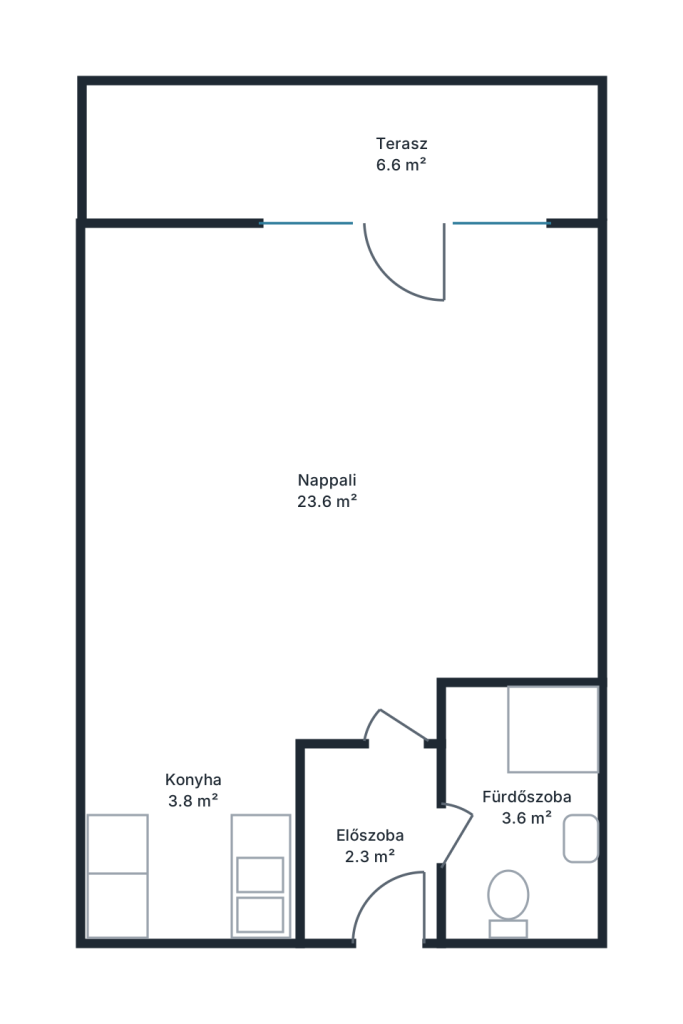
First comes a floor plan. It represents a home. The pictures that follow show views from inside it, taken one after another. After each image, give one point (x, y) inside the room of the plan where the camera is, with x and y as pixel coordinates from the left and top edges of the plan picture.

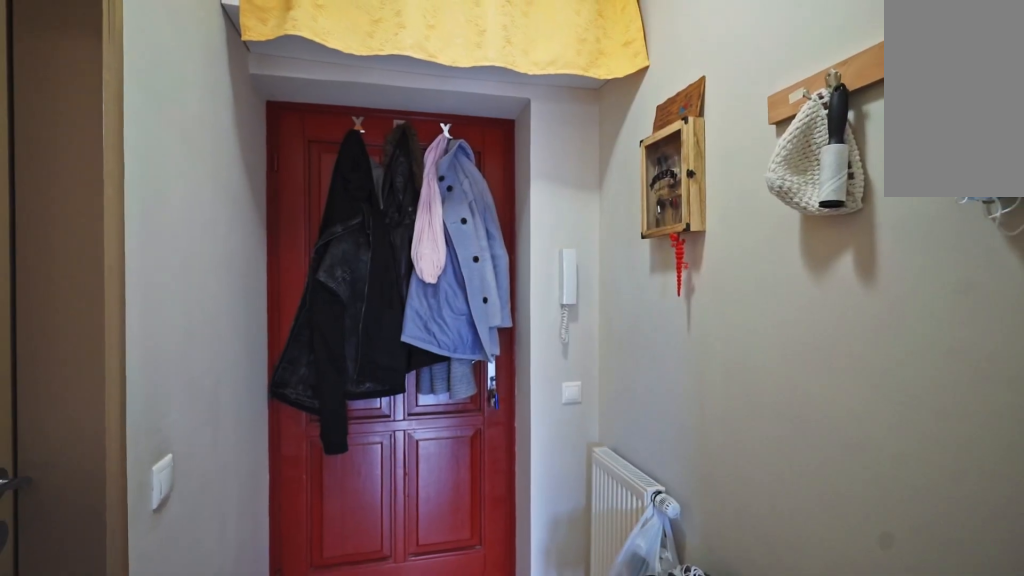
(376, 824)
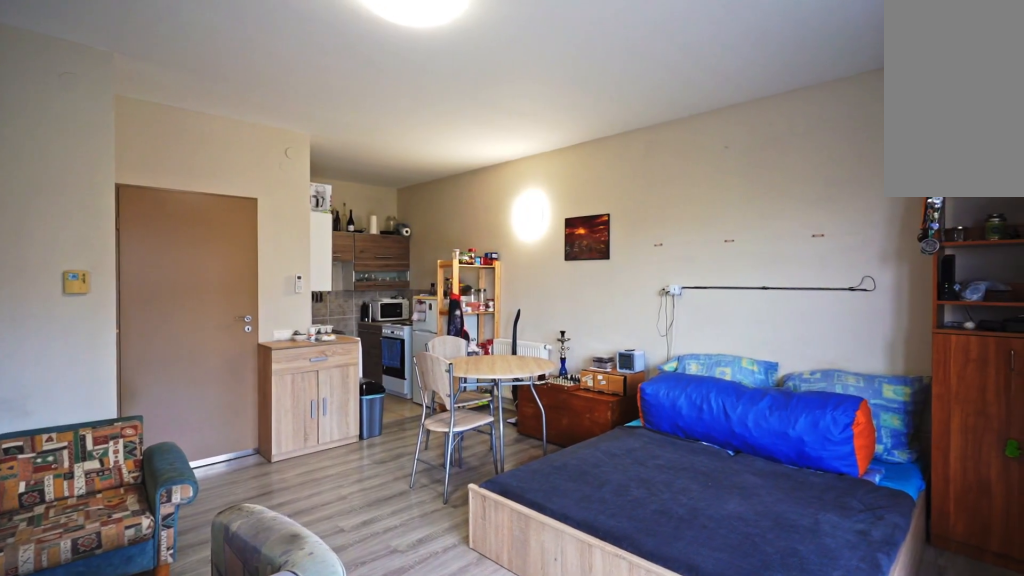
(331, 488)
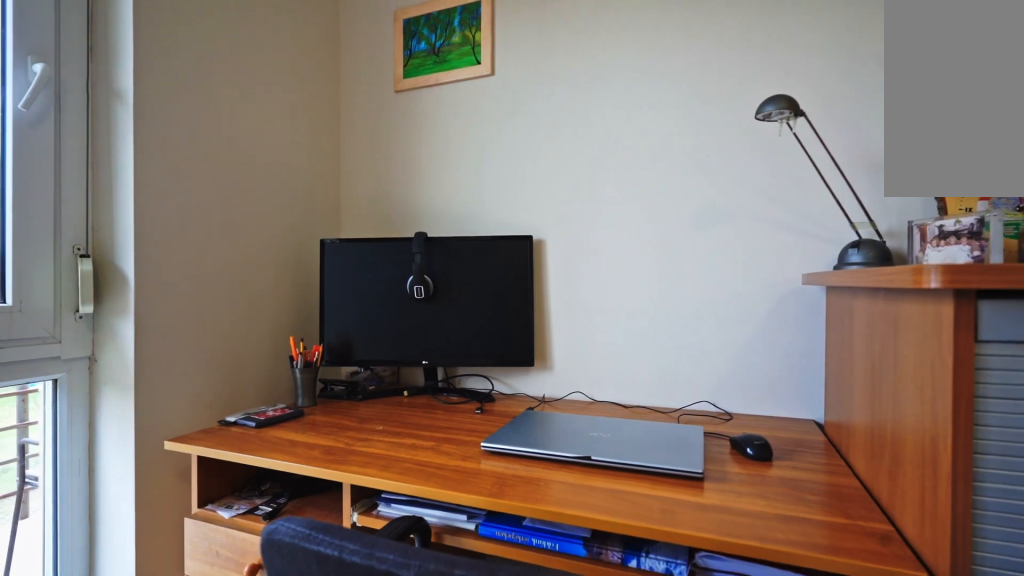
(331, 488)
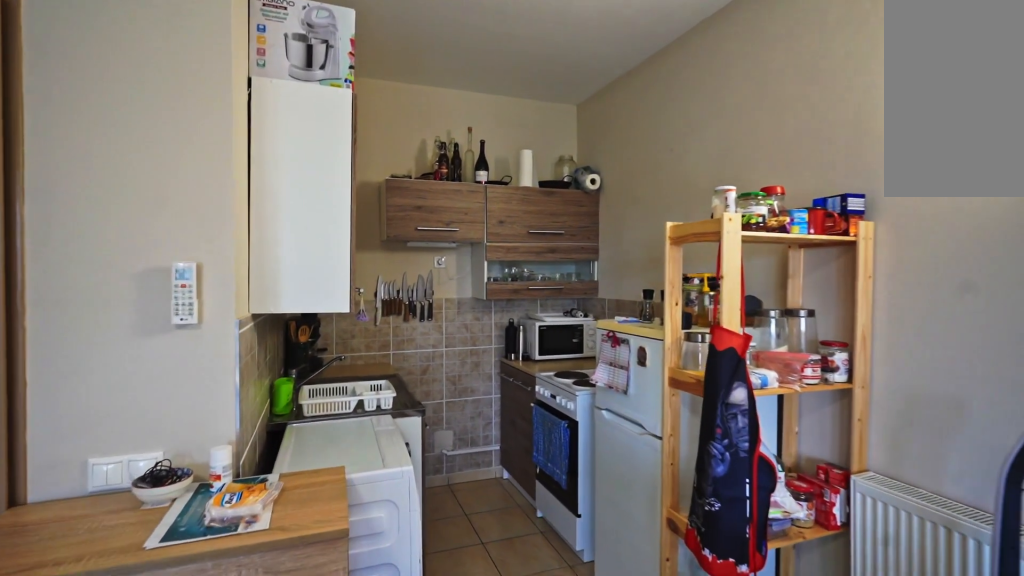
(190, 833)
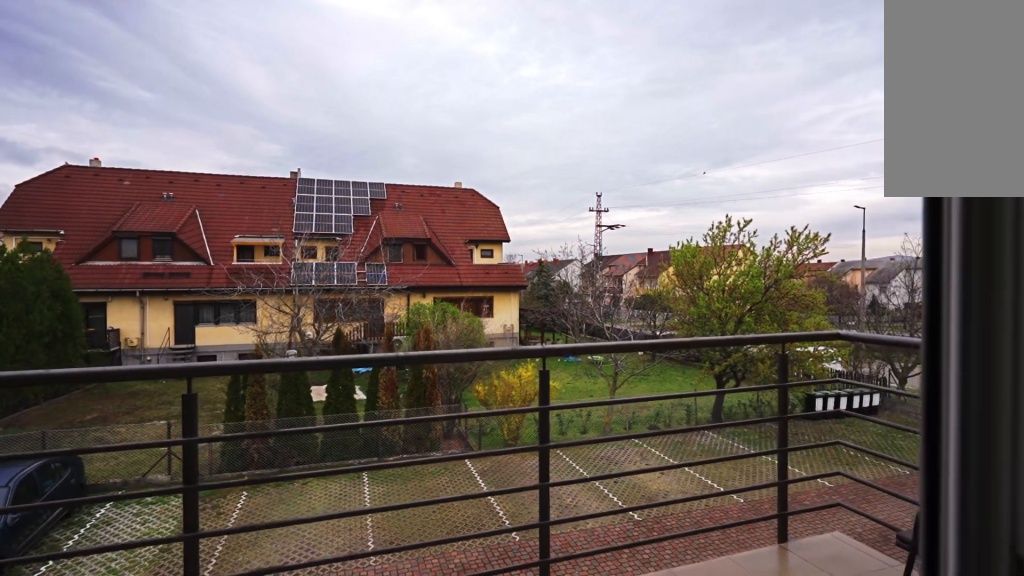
(412, 155)
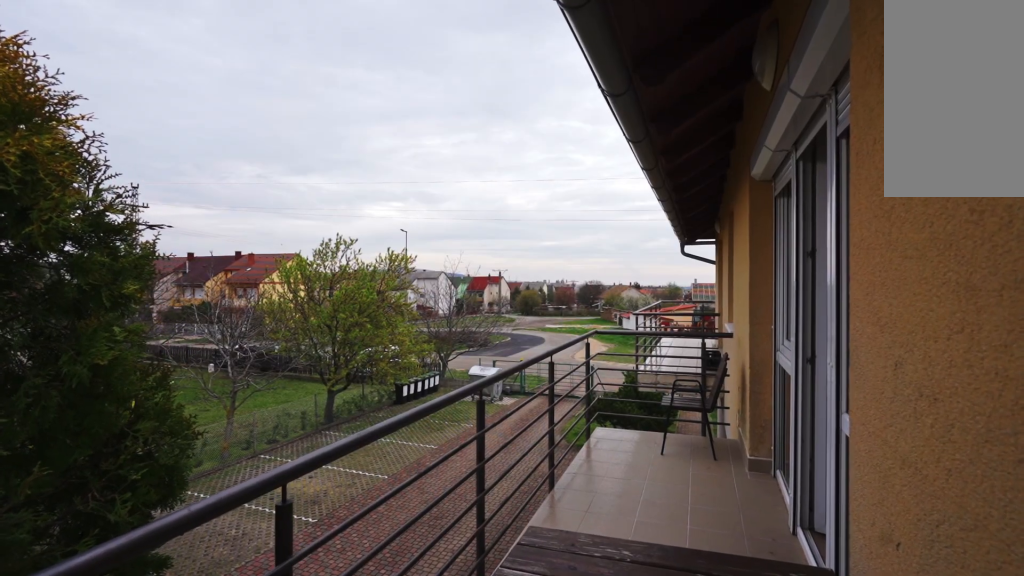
(412, 154)
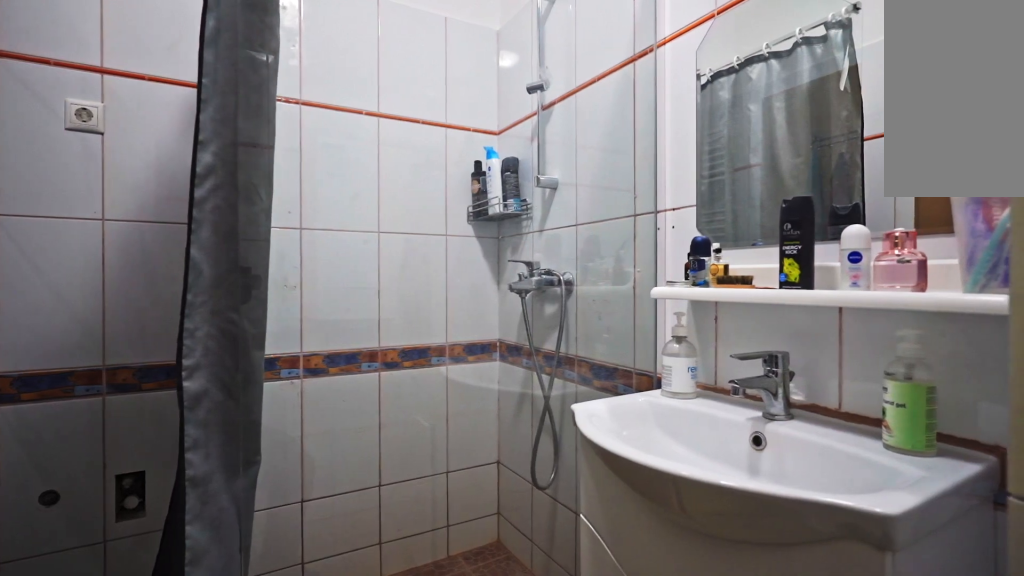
(523, 831)
